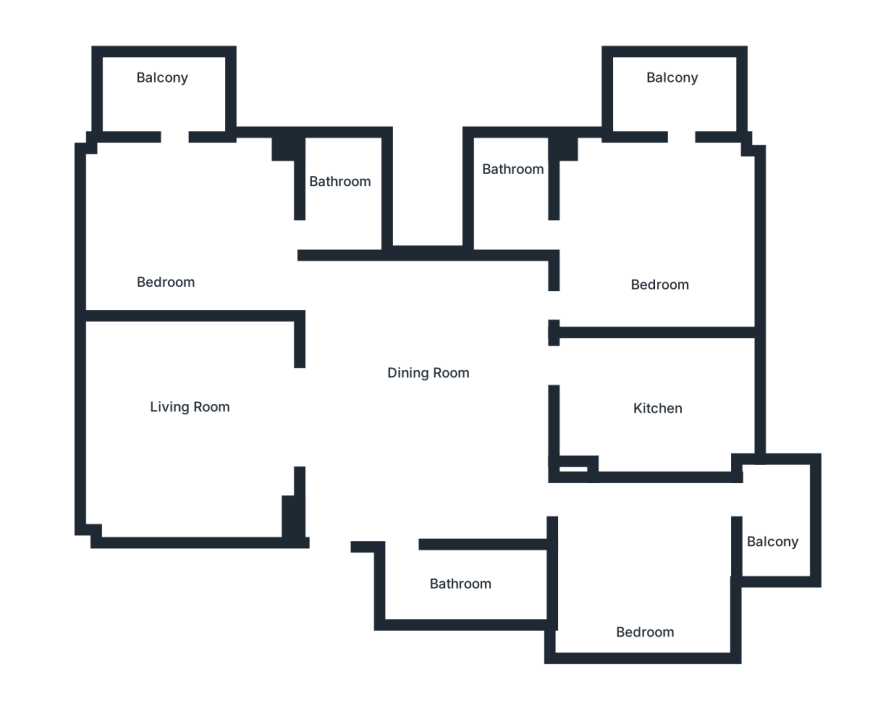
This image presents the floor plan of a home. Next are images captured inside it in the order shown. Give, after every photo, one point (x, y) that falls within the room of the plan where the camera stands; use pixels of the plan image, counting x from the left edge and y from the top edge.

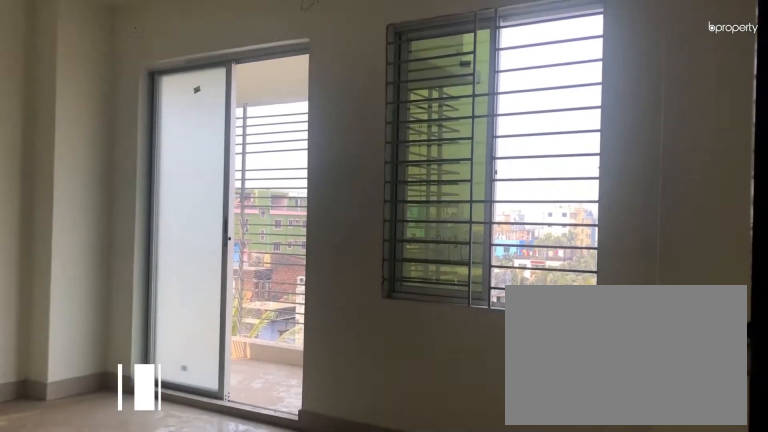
(171, 255)
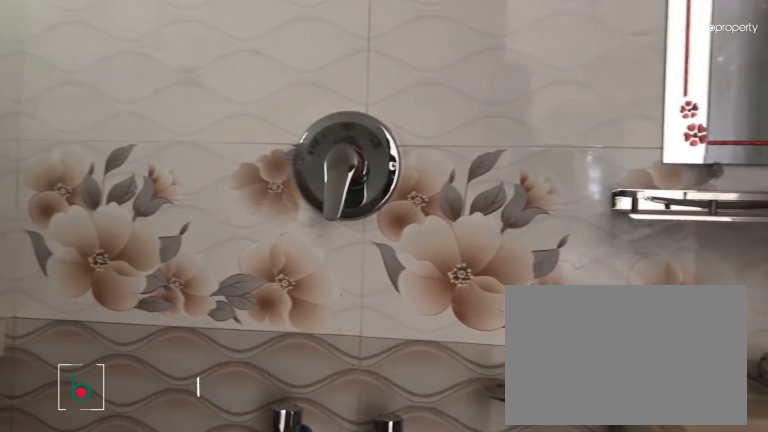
(335, 195)
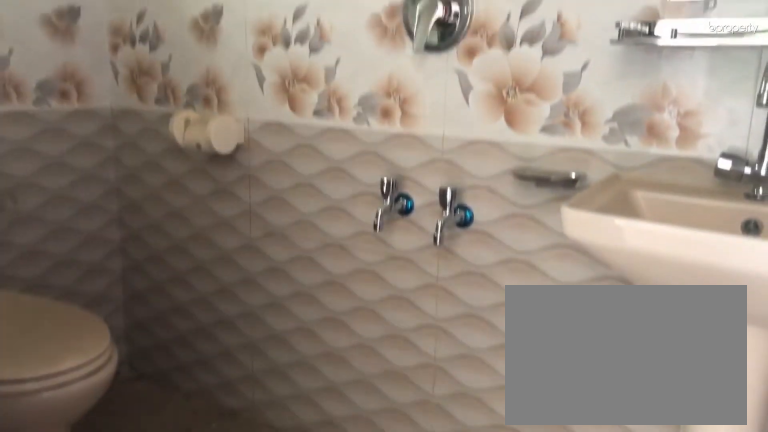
(335, 195)
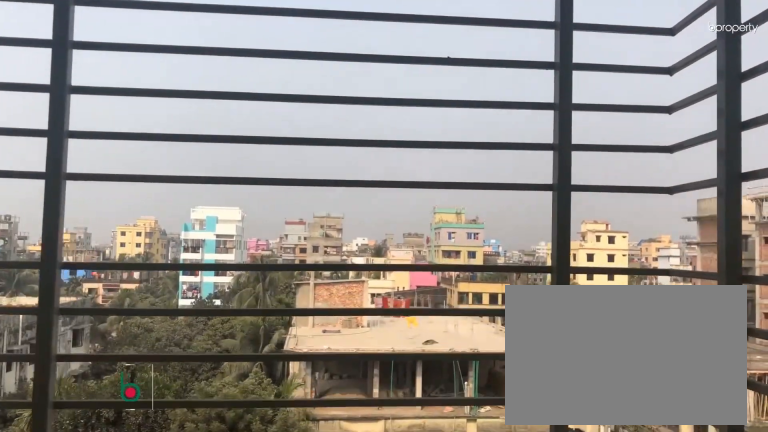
(170, 81)
